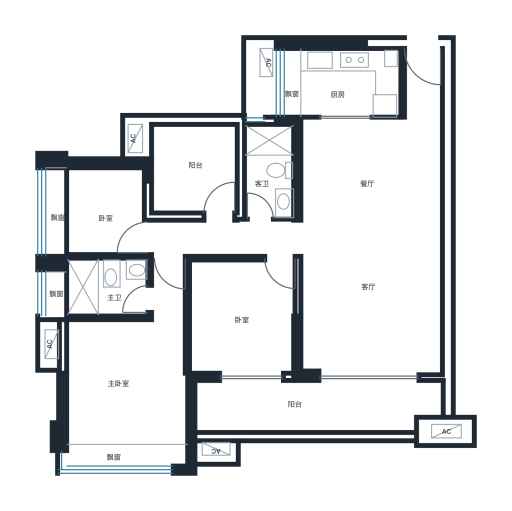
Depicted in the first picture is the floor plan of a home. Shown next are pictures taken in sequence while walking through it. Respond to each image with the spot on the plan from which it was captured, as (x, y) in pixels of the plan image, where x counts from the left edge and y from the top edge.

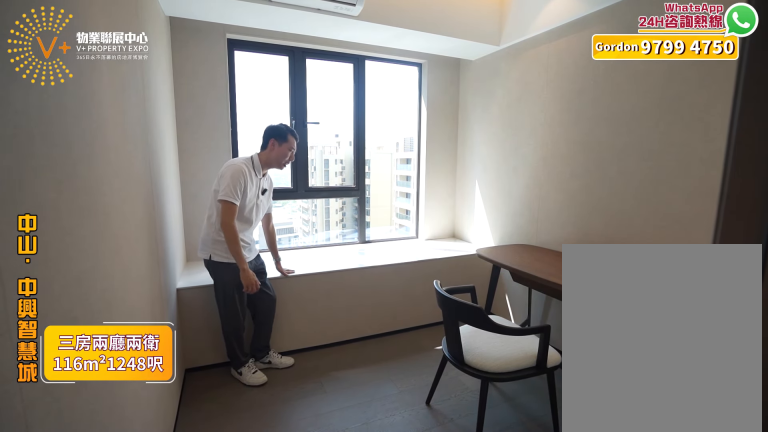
(93, 212)
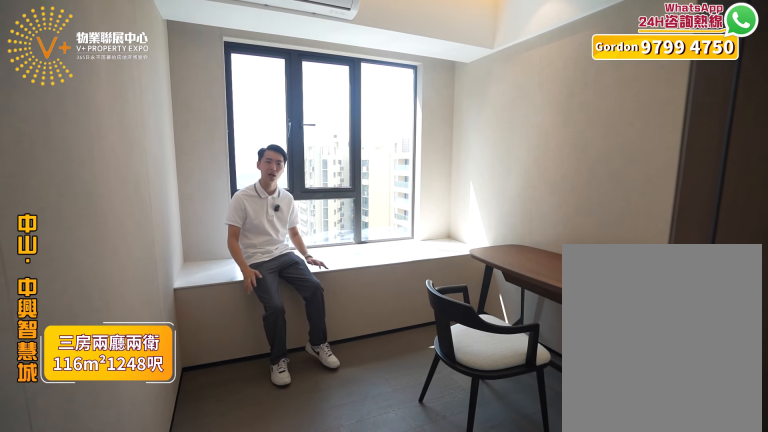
(85, 206)
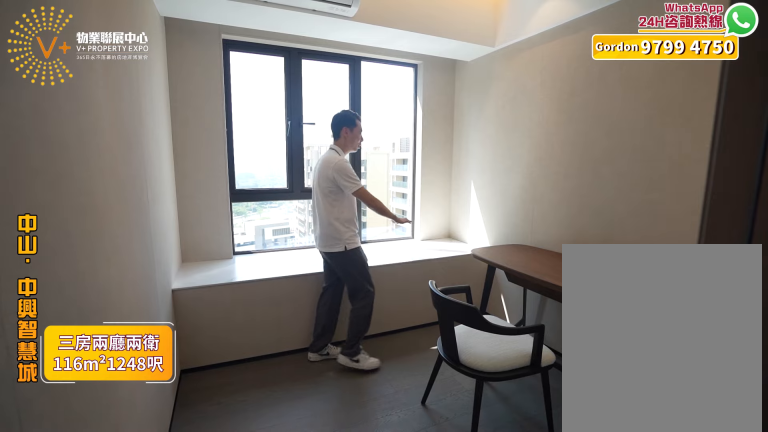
(86, 207)
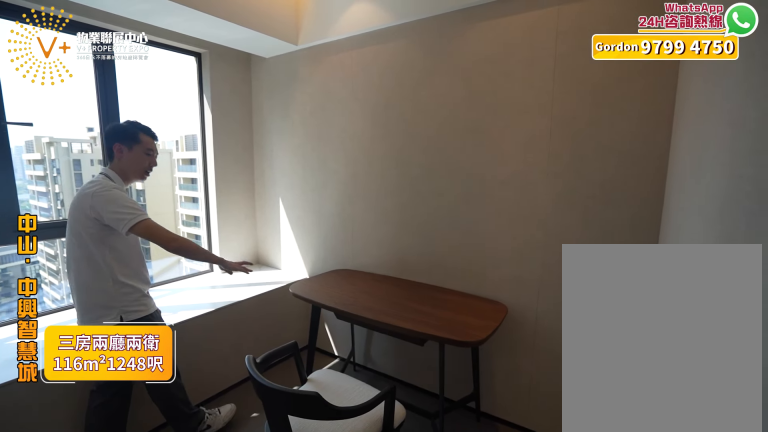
(90, 209)
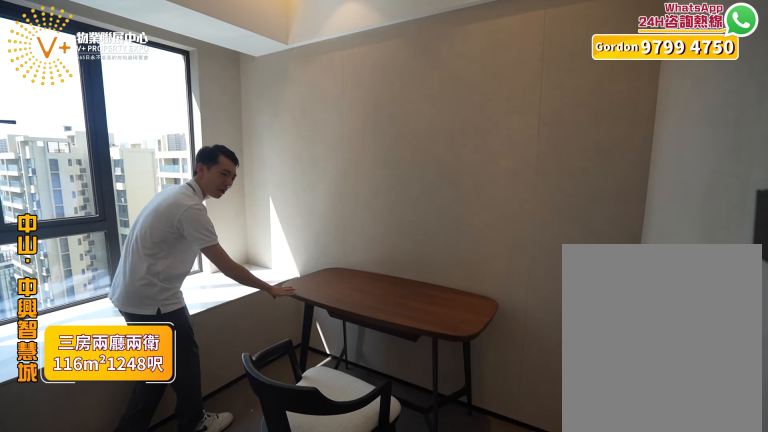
(90, 210)
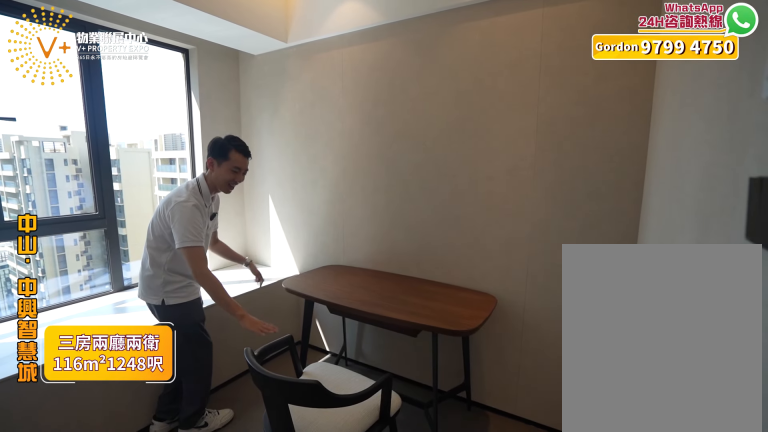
(90, 211)
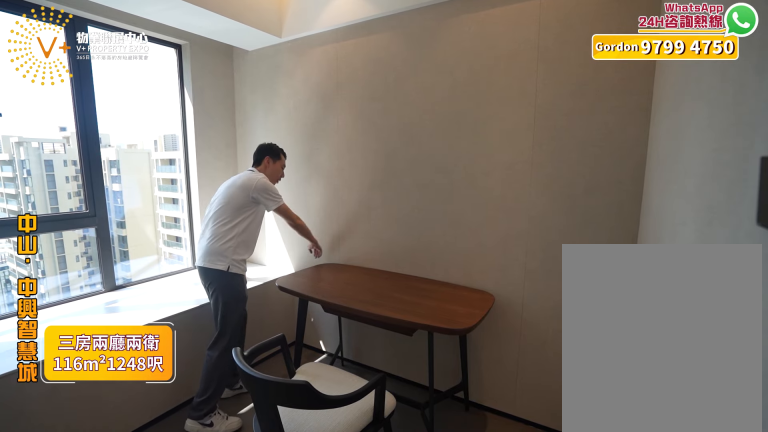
(92, 213)
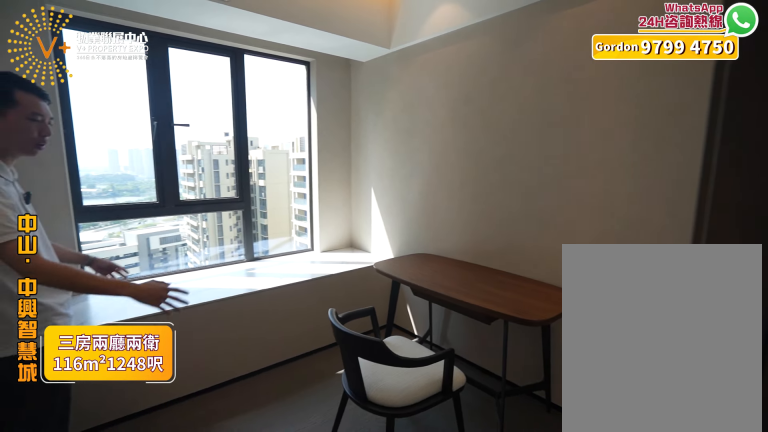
(95, 213)
